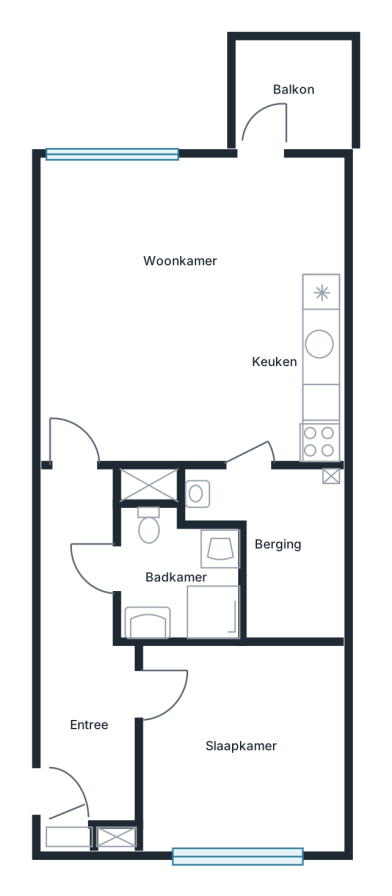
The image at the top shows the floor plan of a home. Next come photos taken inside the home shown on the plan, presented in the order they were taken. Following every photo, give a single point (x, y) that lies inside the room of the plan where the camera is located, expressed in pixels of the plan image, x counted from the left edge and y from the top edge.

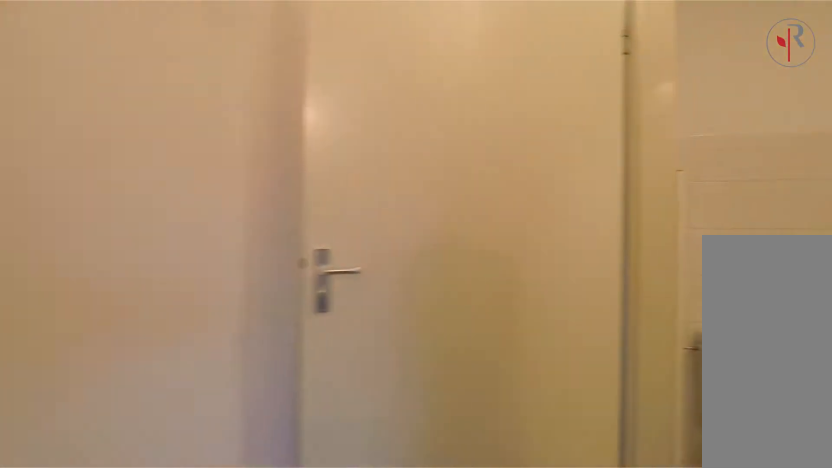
(88, 657)
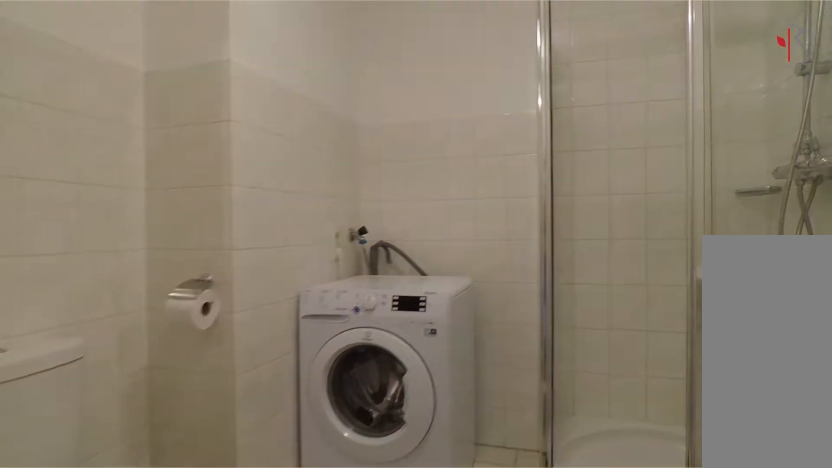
(162, 565)
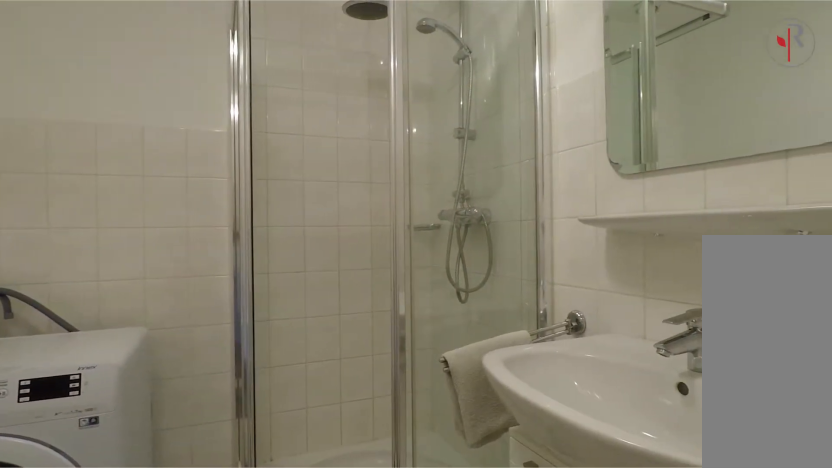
(162, 565)
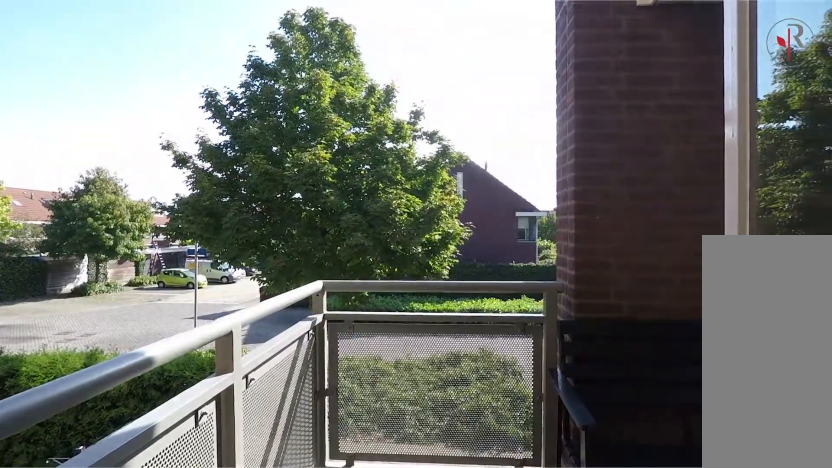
(293, 94)
